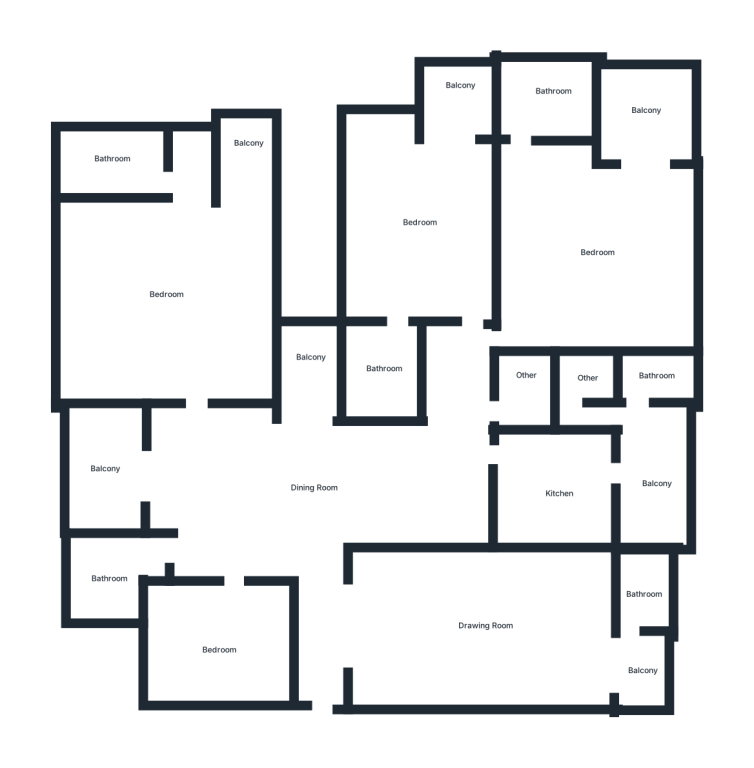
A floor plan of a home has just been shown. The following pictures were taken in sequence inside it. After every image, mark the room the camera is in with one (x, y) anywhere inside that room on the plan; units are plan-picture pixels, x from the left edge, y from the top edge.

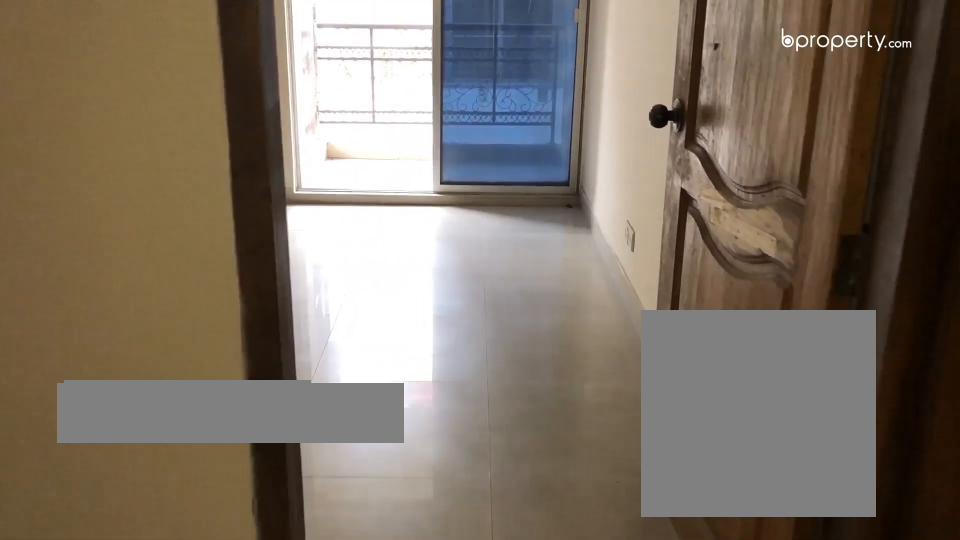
(424, 221)
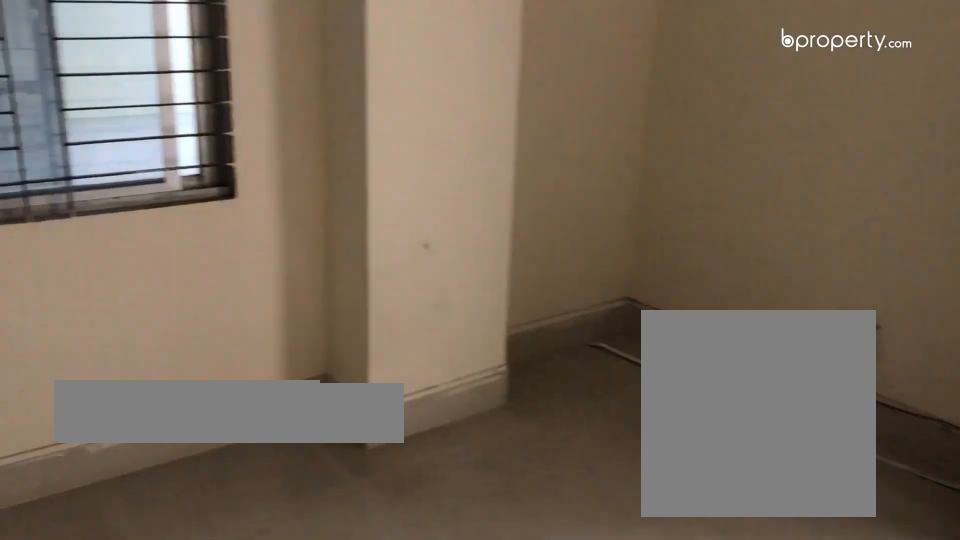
(424, 221)
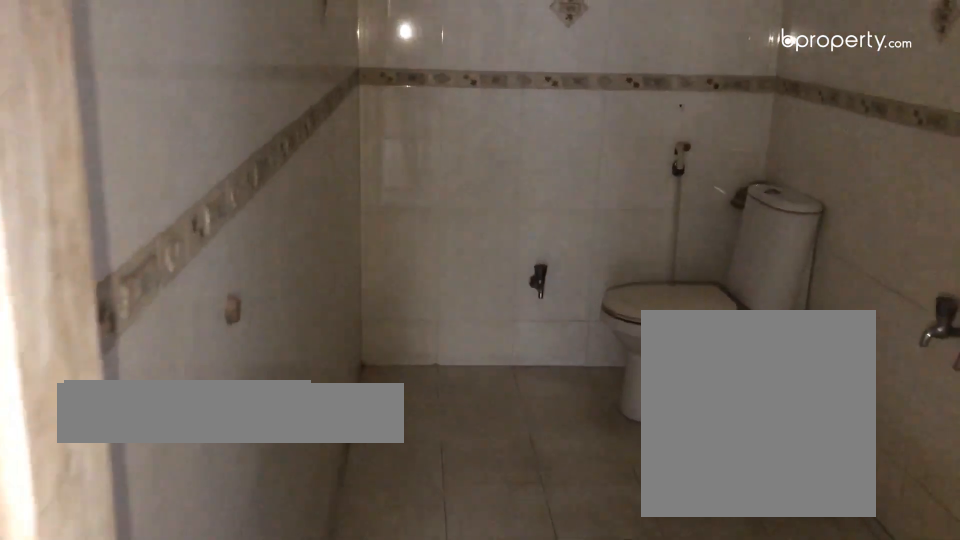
(384, 364)
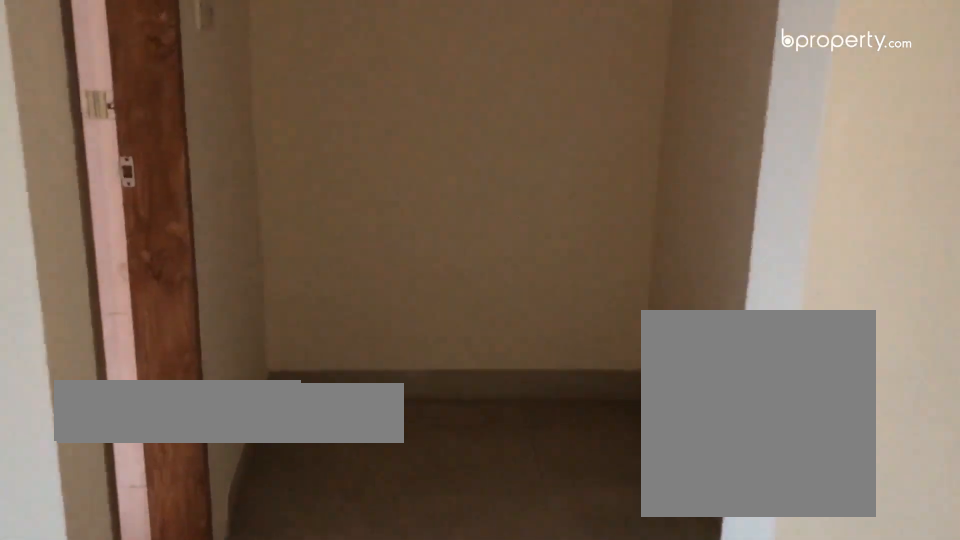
(167, 291)
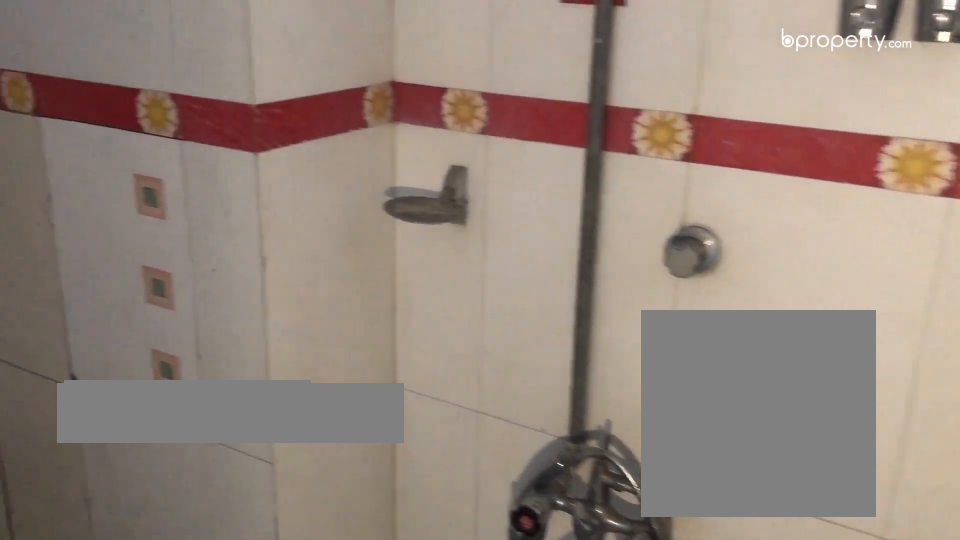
(109, 579)
